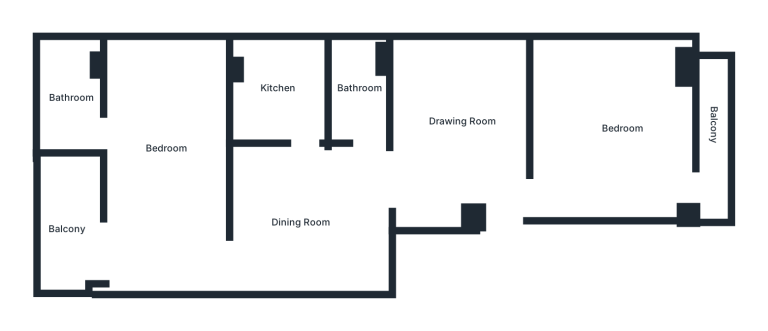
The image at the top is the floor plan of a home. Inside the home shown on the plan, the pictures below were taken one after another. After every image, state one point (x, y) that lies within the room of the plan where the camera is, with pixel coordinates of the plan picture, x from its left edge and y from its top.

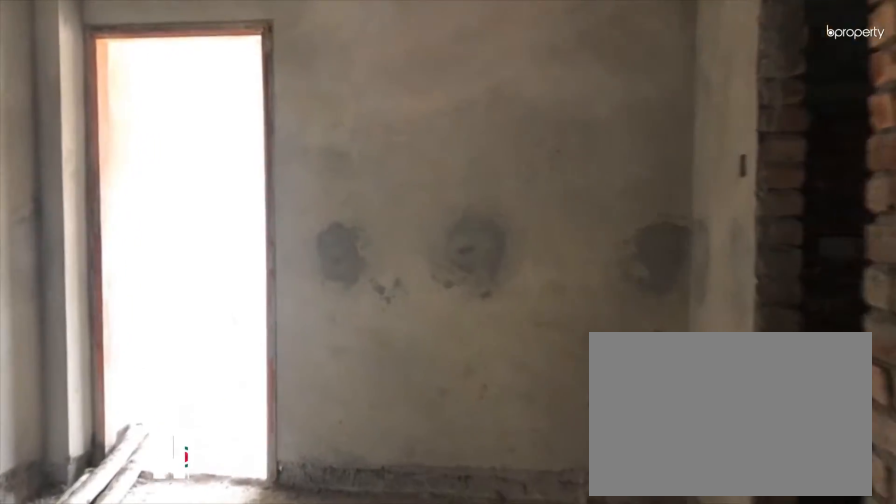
(305, 223)
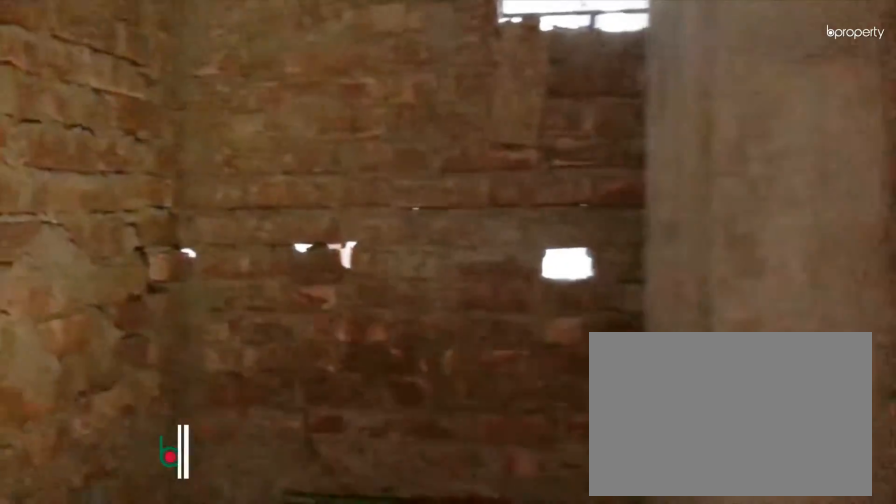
(358, 93)
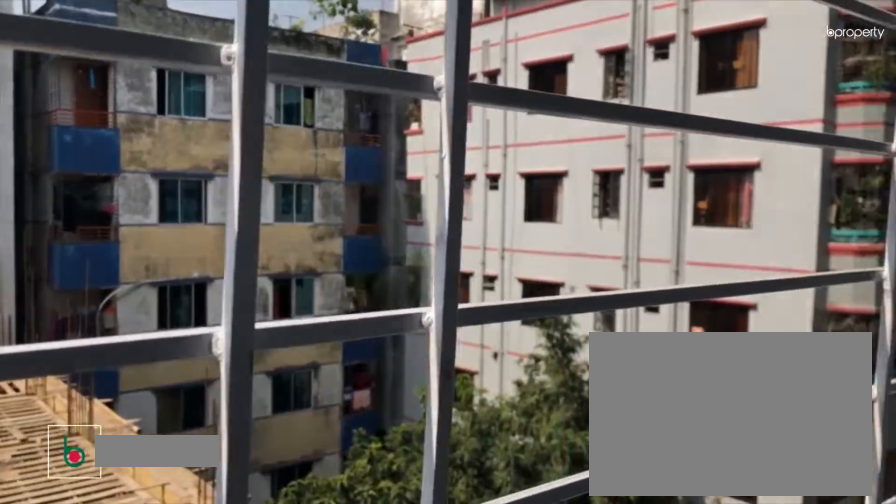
(65, 225)
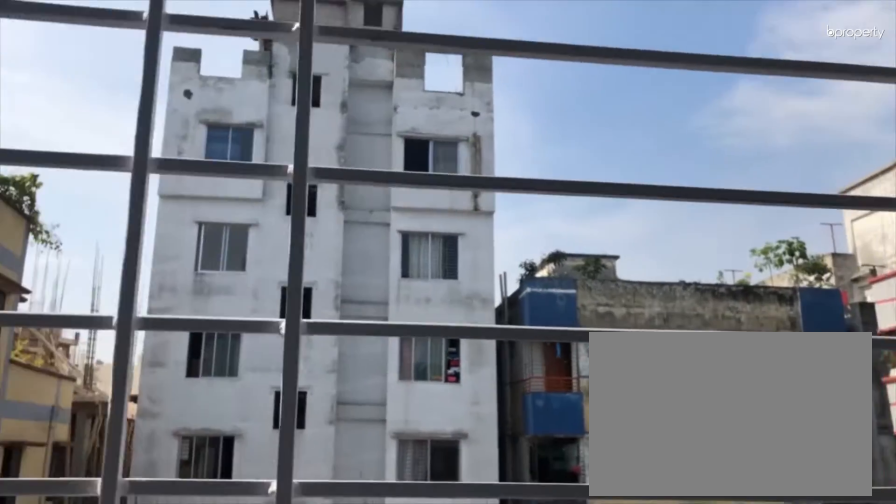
(66, 225)
